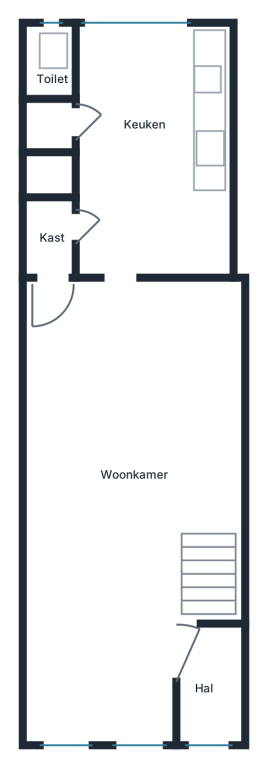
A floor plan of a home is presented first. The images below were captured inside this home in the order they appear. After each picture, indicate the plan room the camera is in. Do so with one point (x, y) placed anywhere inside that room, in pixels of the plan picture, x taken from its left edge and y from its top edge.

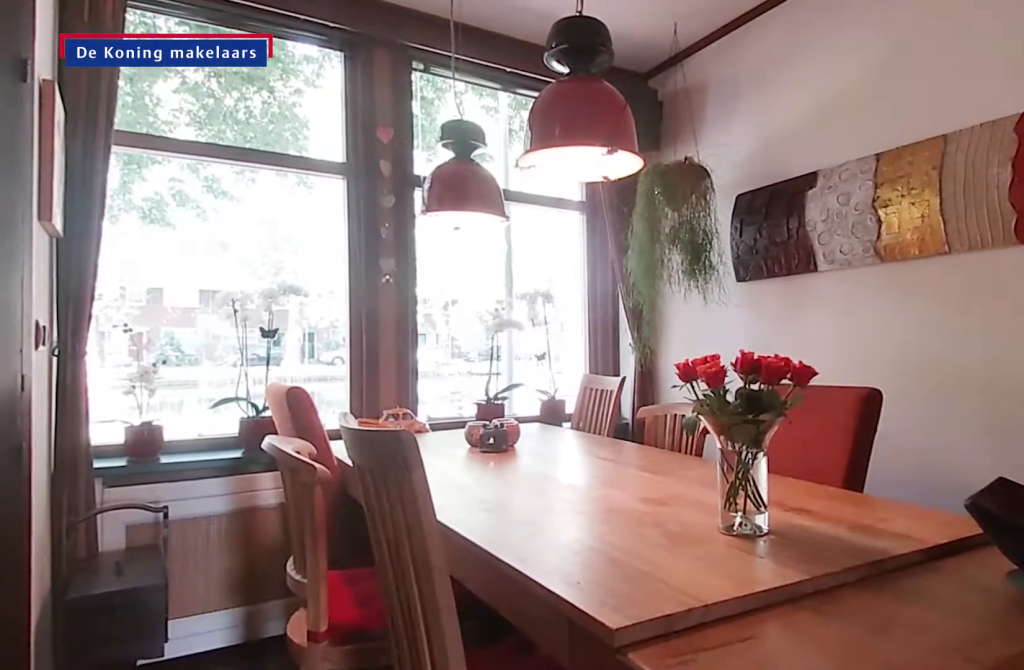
(114, 547)
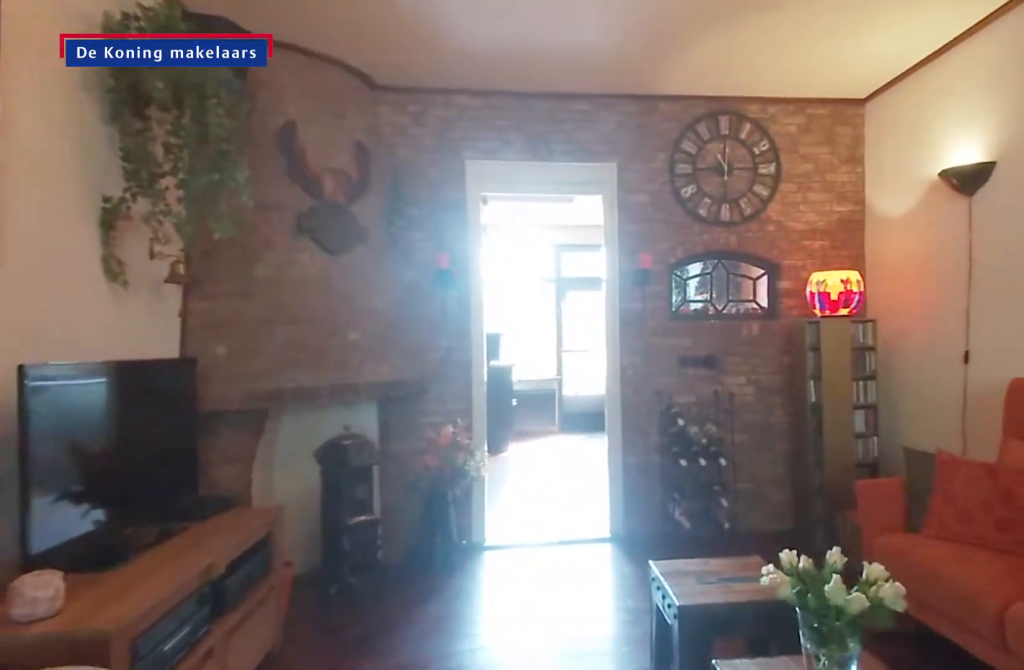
(114, 547)
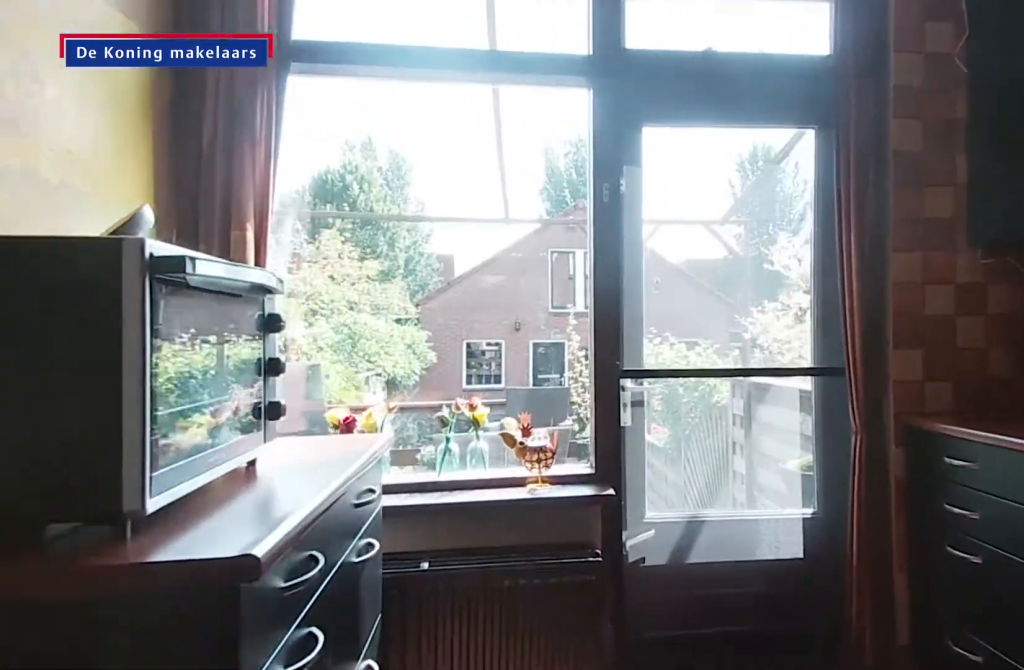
(122, 94)
